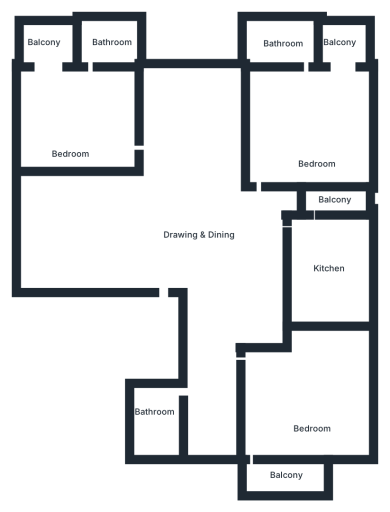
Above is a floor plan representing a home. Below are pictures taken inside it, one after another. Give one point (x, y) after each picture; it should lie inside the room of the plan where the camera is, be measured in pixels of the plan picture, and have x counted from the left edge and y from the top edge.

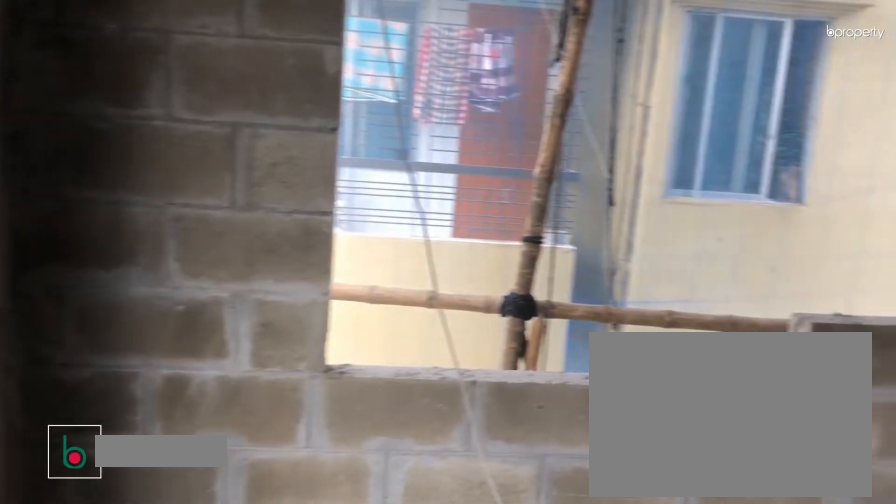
(314, 416)
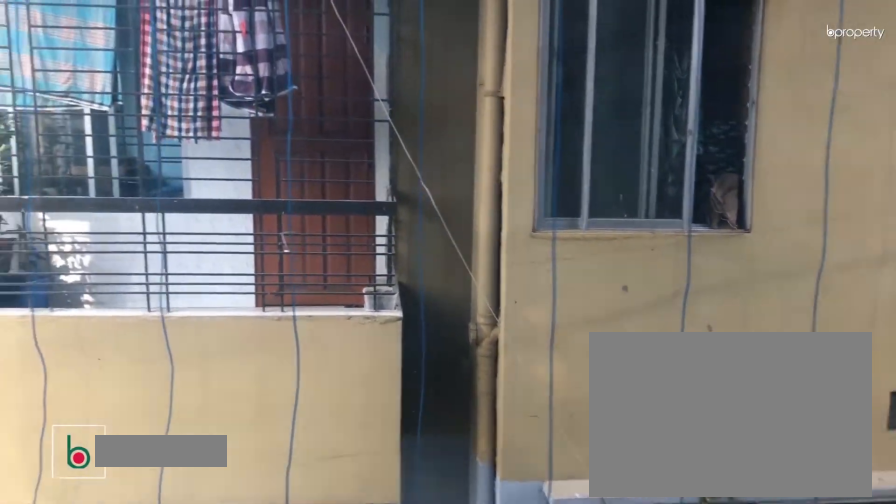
(285, 478)
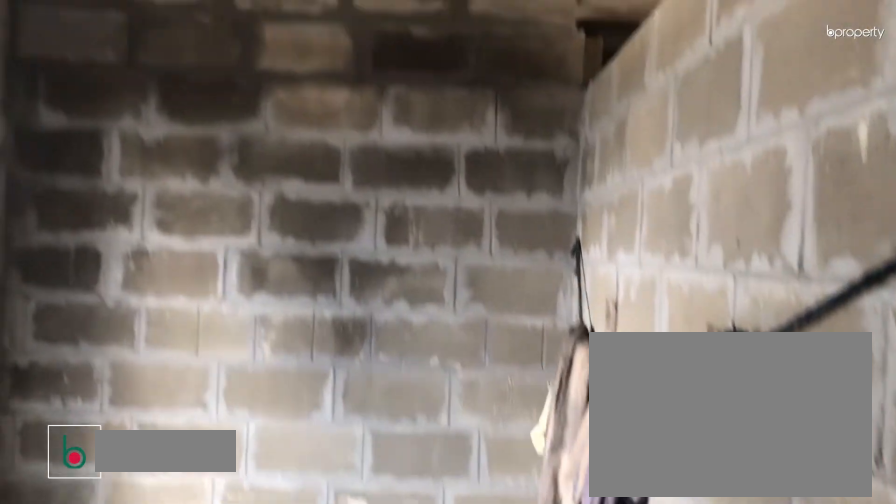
(341, 279)
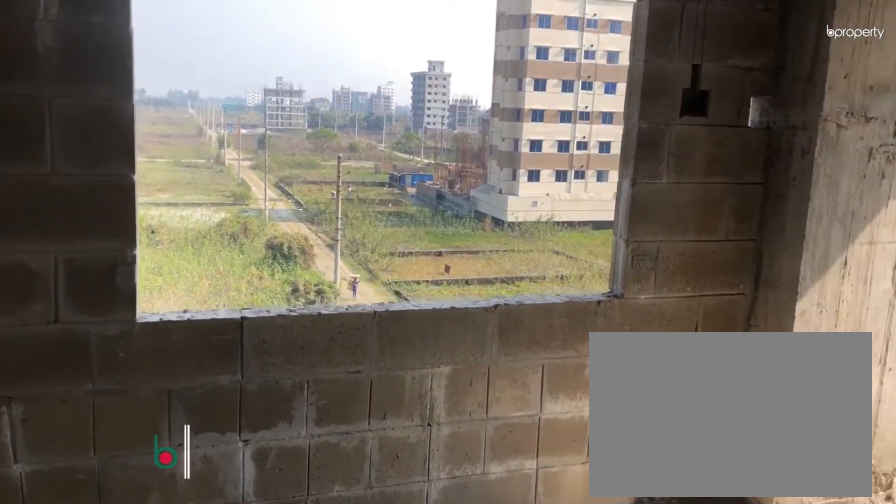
(71, 116)
